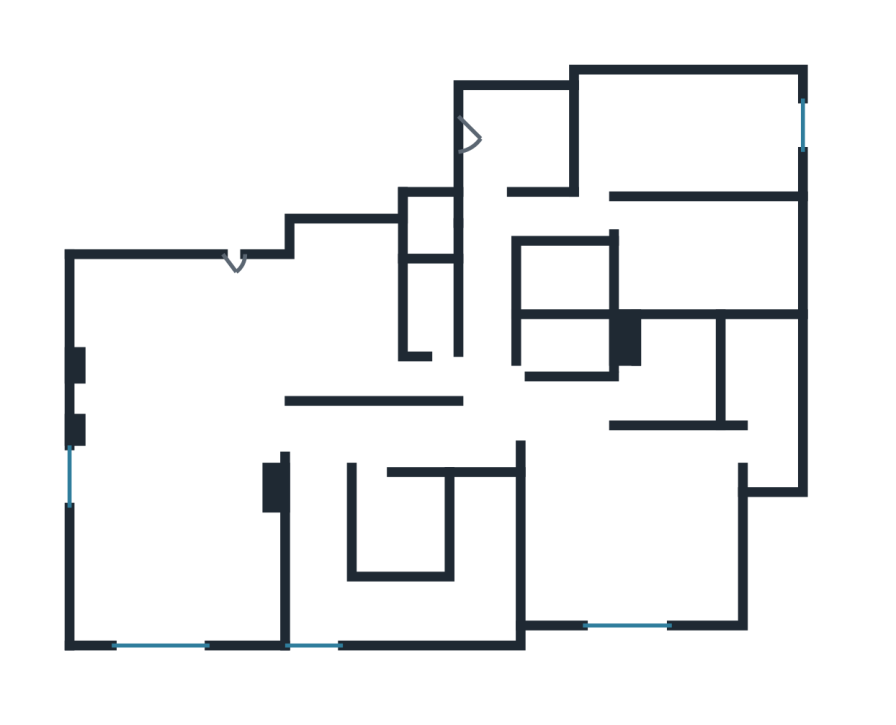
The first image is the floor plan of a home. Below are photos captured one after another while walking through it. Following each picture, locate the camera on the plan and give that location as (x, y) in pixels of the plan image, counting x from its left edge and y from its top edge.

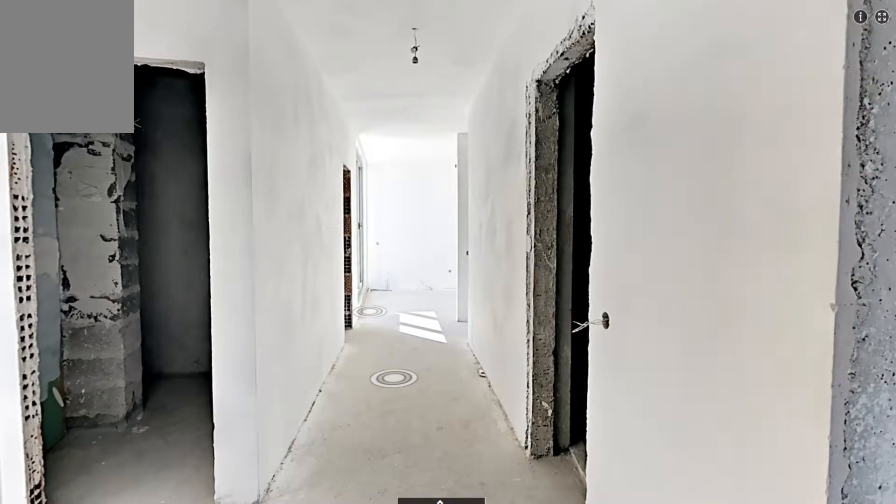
(488, 377)
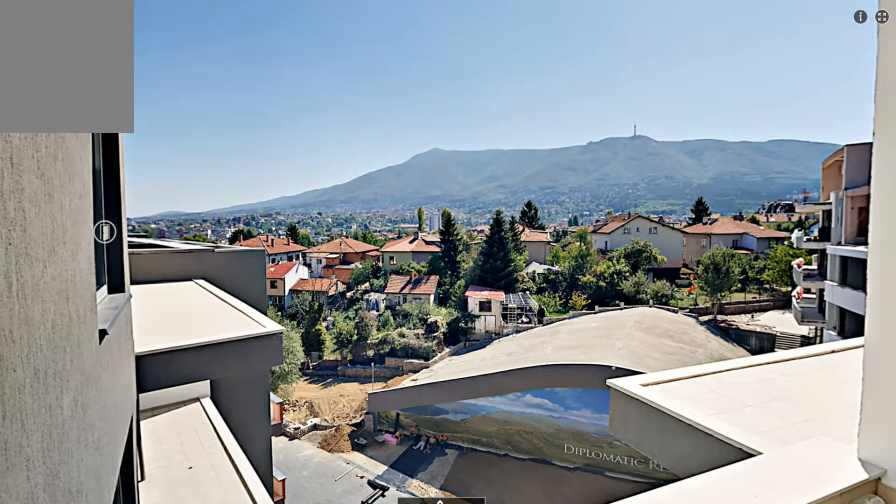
(393, 150)
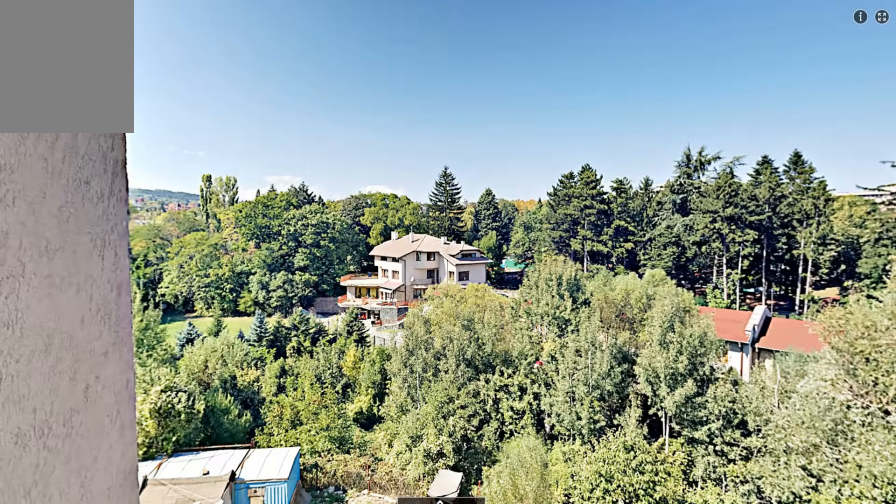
(815, 111)
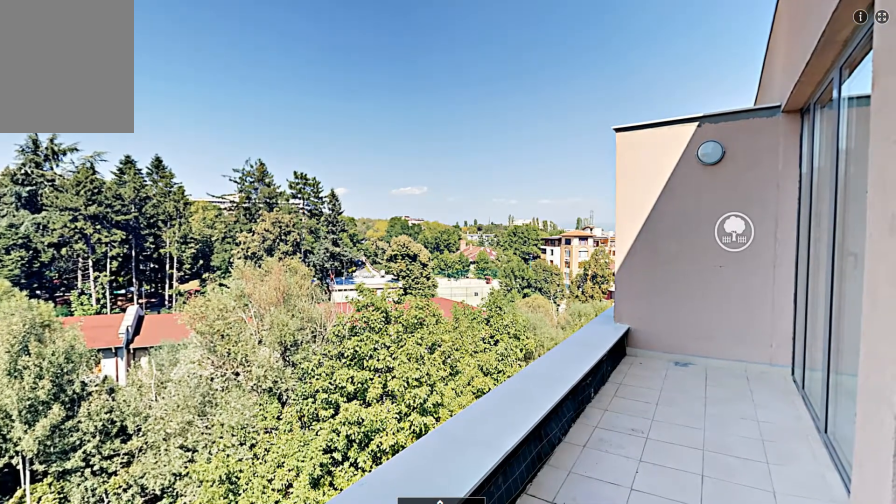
(831, 133)
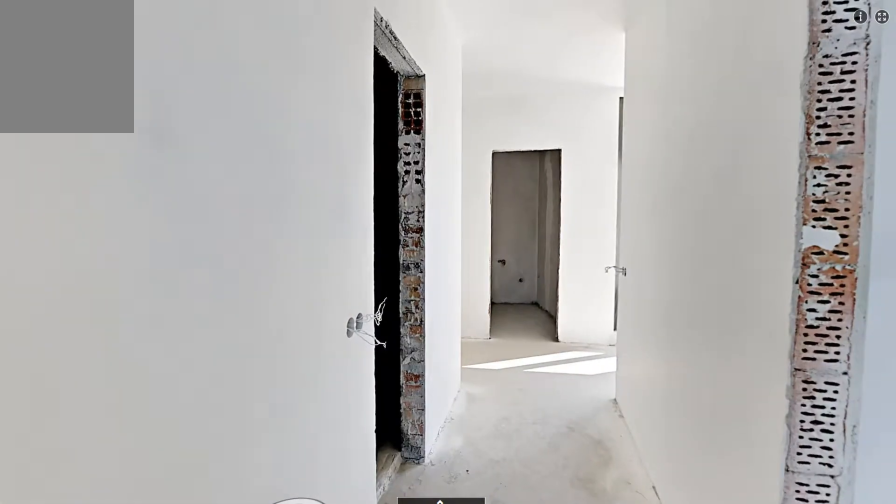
(568, 228)
